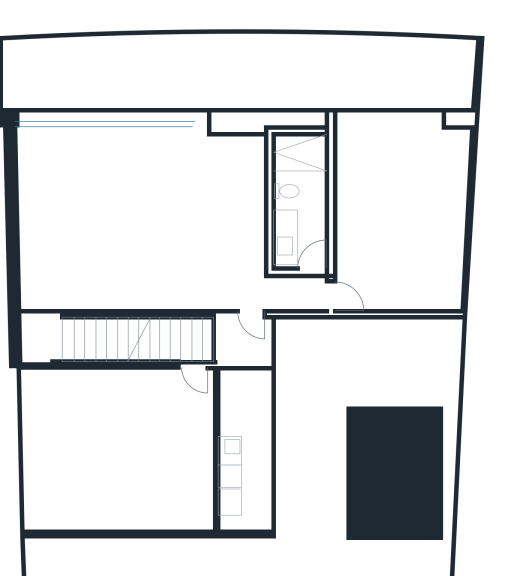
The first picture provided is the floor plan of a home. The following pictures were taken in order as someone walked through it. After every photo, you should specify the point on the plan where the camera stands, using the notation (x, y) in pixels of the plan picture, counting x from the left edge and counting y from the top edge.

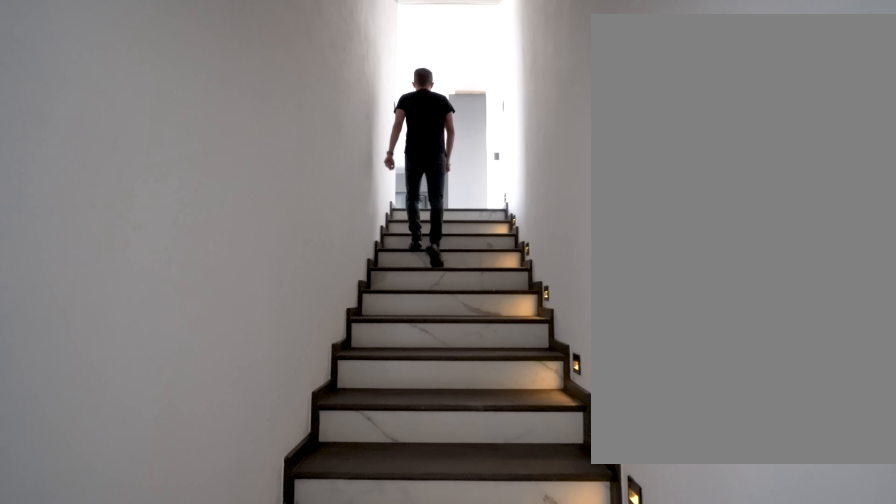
(40, 325)
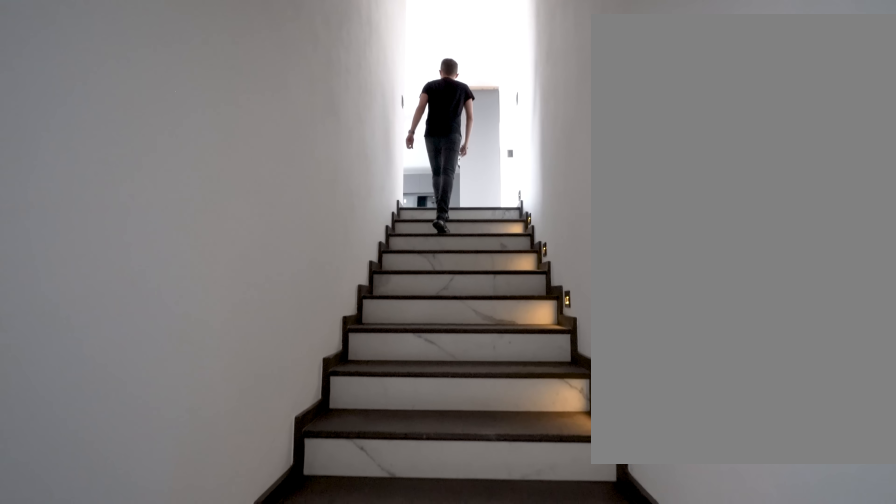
(41, 328)
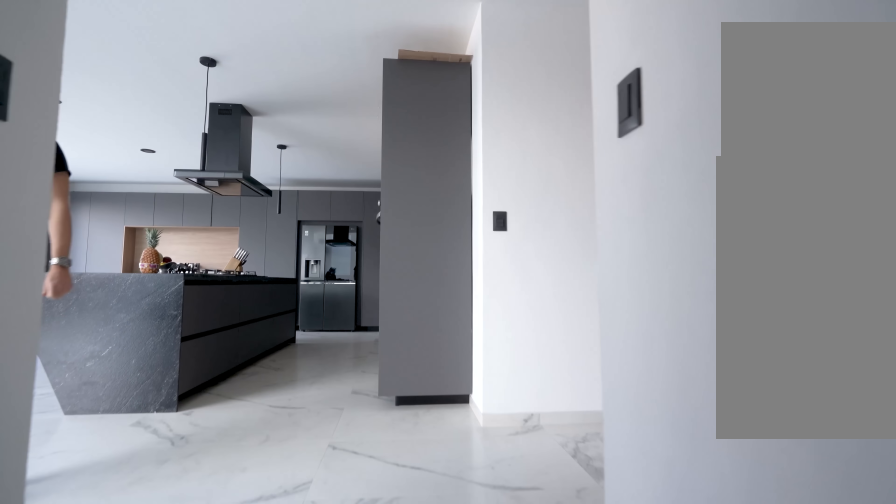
(141, 345)
